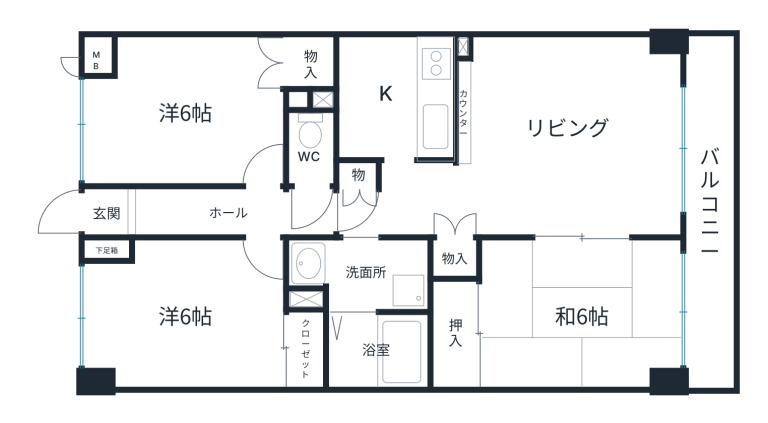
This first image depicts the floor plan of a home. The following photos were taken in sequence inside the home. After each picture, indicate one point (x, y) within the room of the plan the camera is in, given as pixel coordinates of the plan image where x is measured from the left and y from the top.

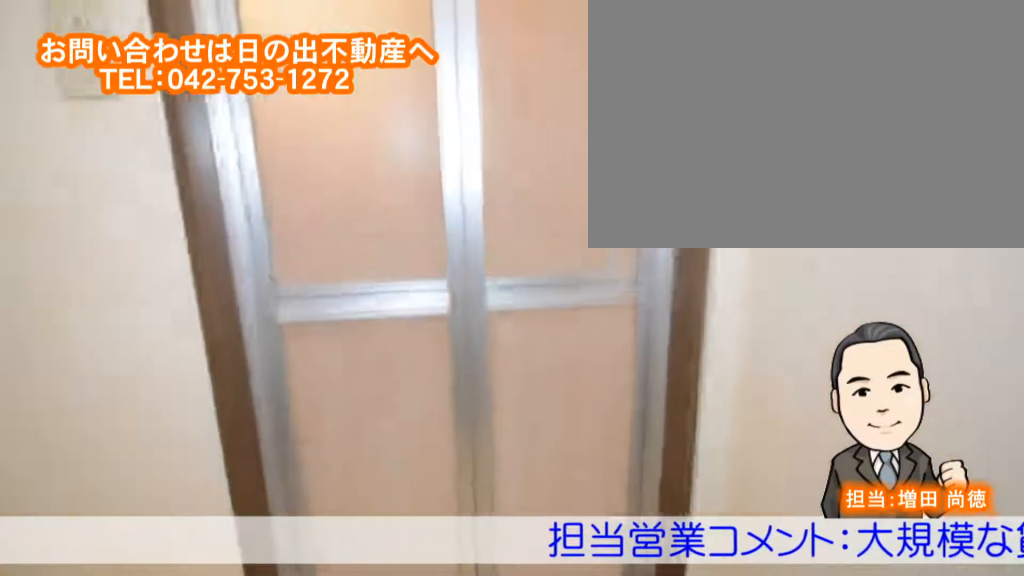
(387, 268)
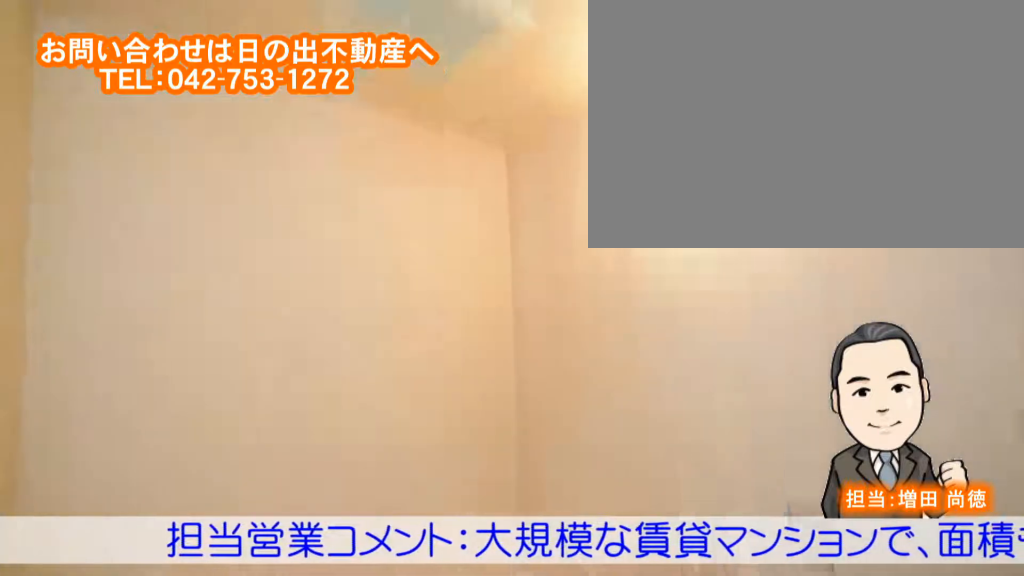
(378, 351)
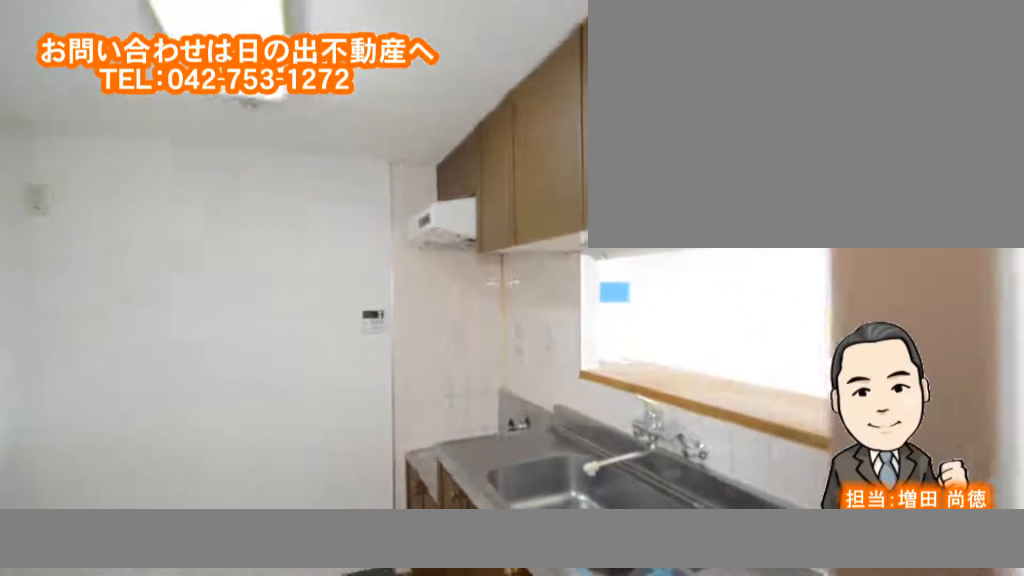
(381, 99)
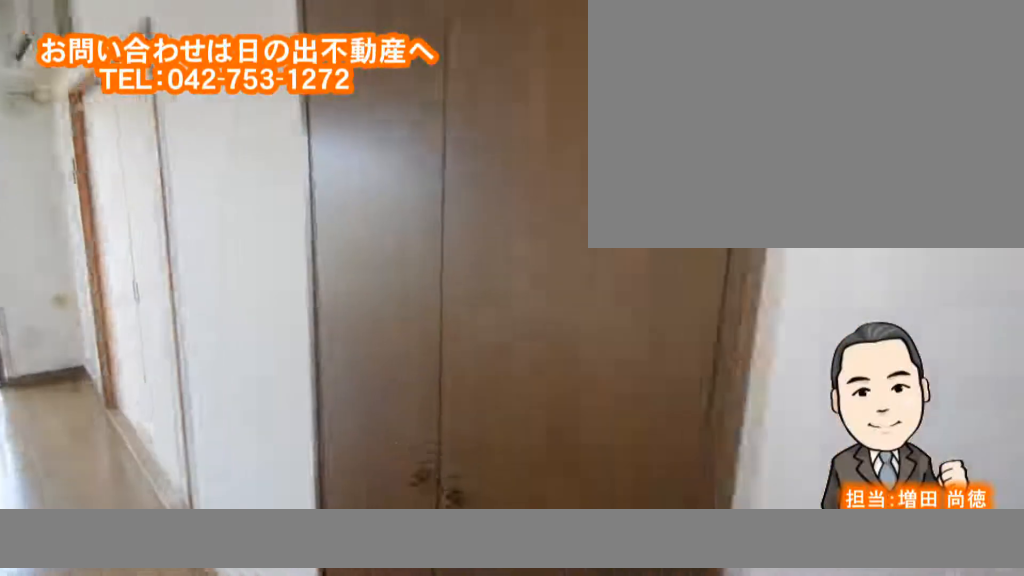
(561, 163)
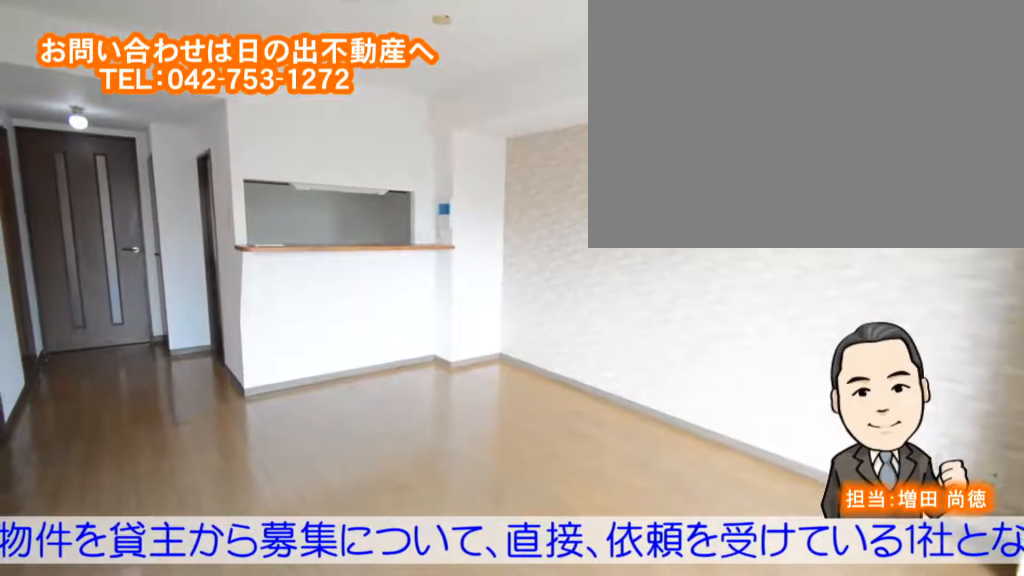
(561, 163)
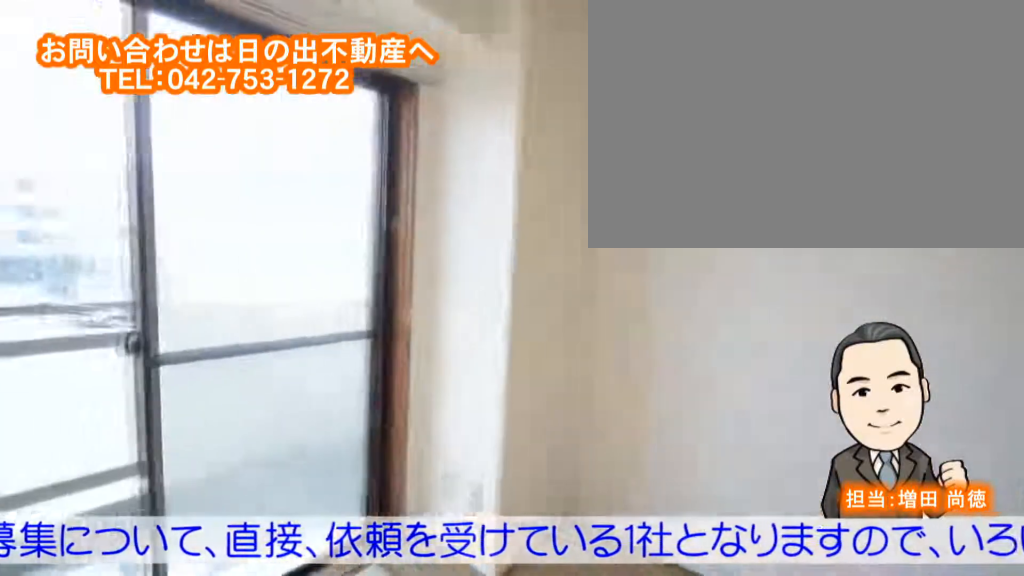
(530, 306)
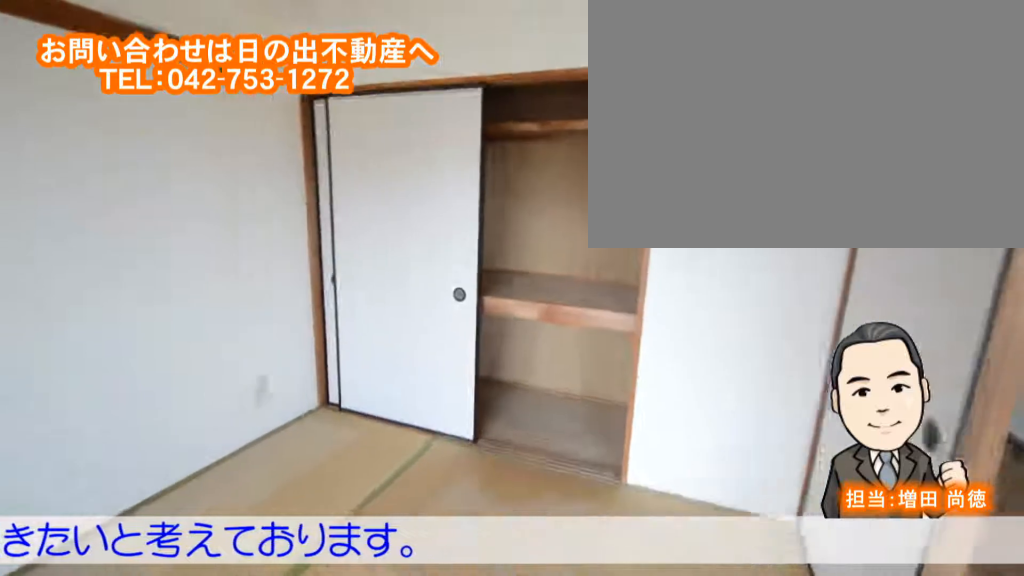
(530, 306)
